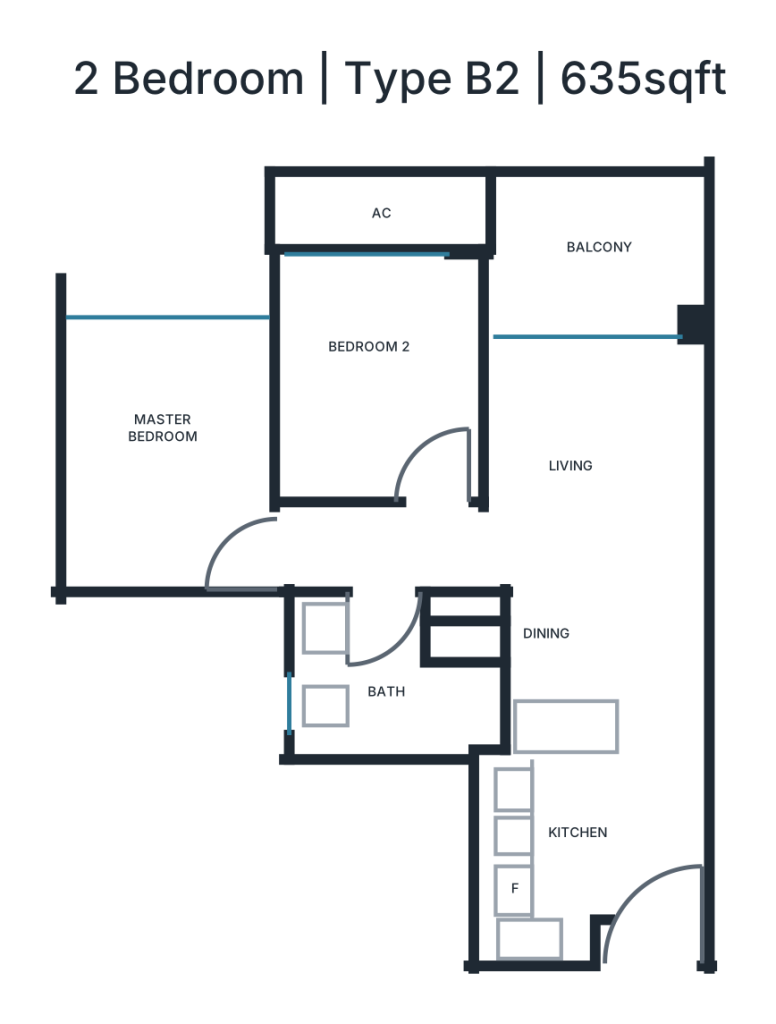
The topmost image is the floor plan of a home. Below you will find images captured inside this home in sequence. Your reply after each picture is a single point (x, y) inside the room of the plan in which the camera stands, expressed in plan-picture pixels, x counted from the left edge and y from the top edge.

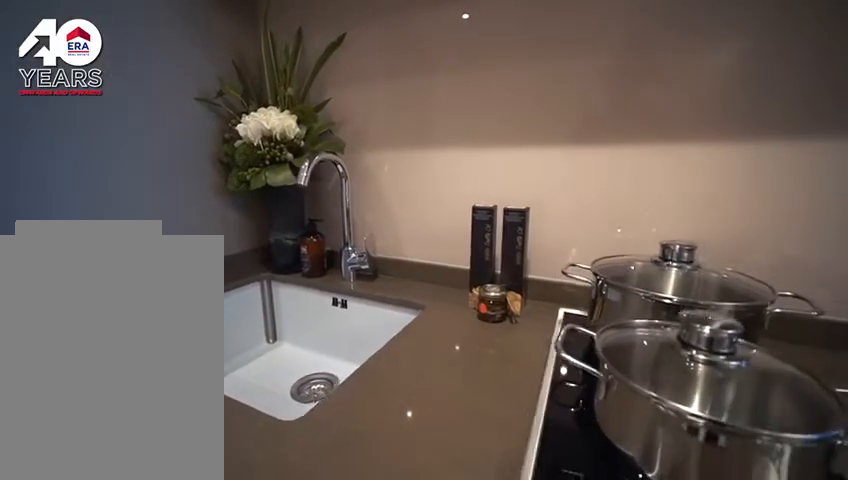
(556, 812)
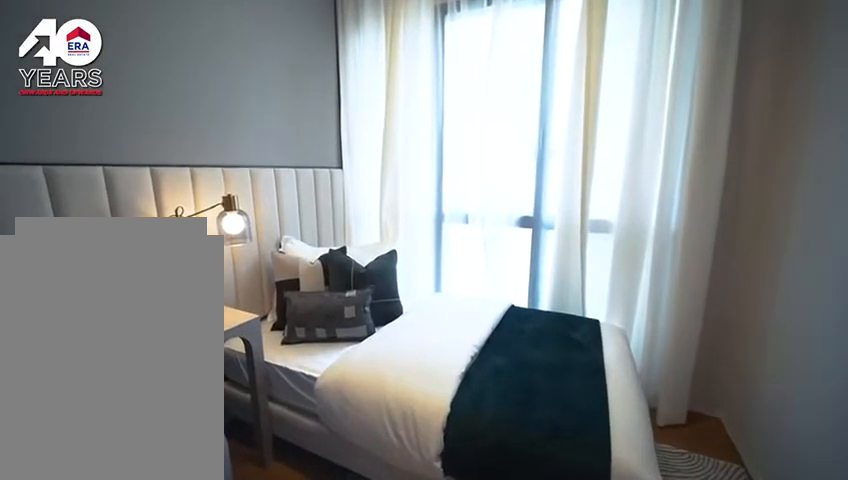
(381, 382)
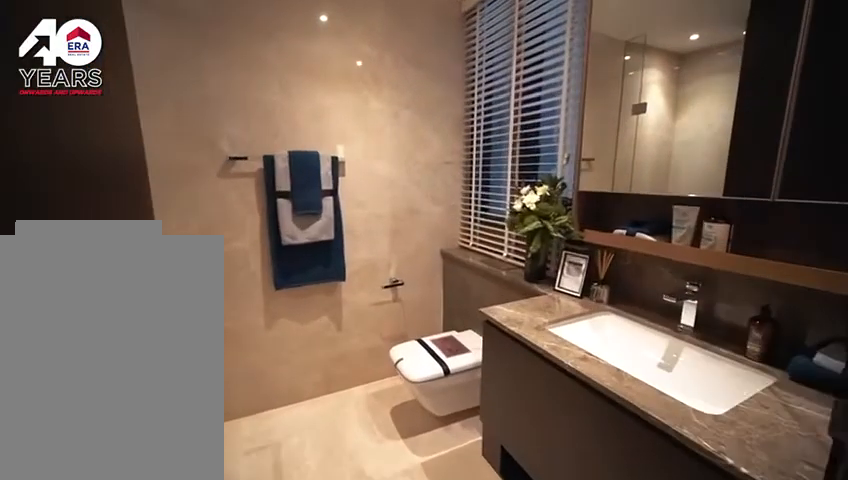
(361, 671)
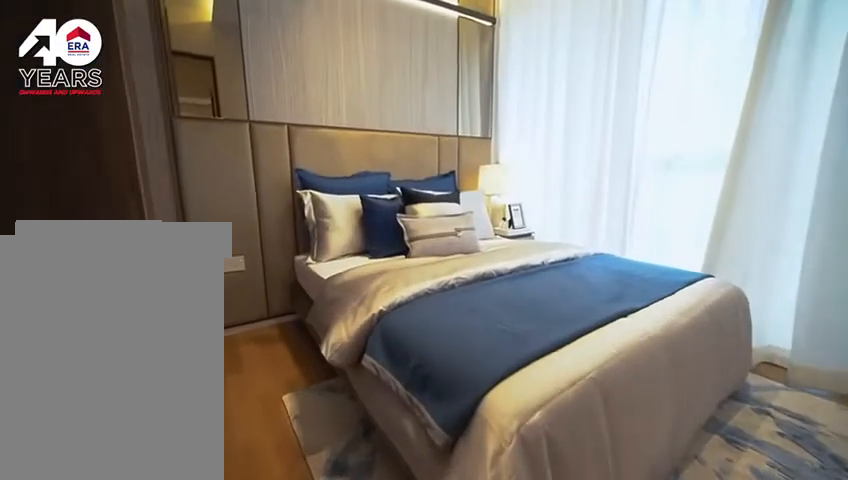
(170, 463)
